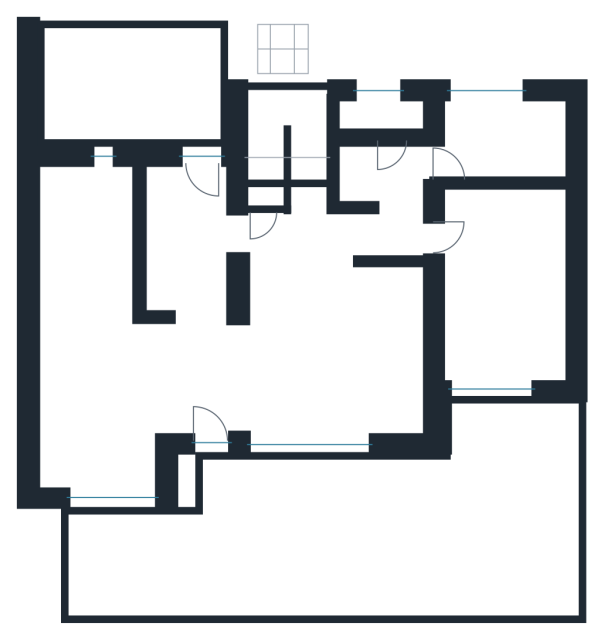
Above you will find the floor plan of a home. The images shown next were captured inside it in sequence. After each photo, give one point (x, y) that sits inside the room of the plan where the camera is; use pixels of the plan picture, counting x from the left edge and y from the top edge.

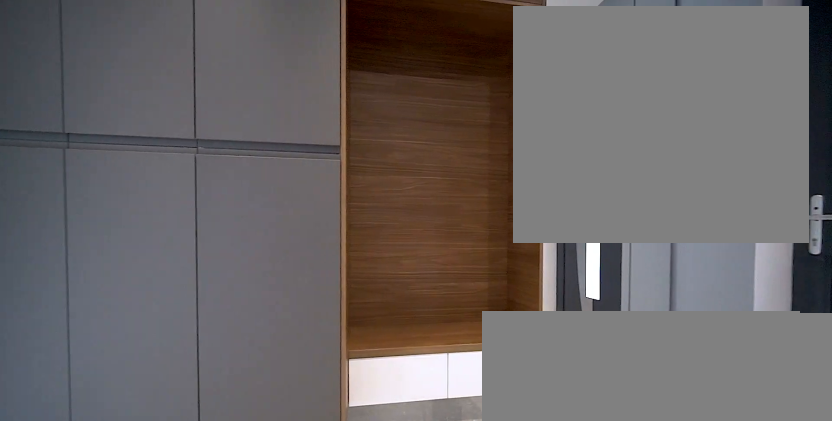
(184, 242)
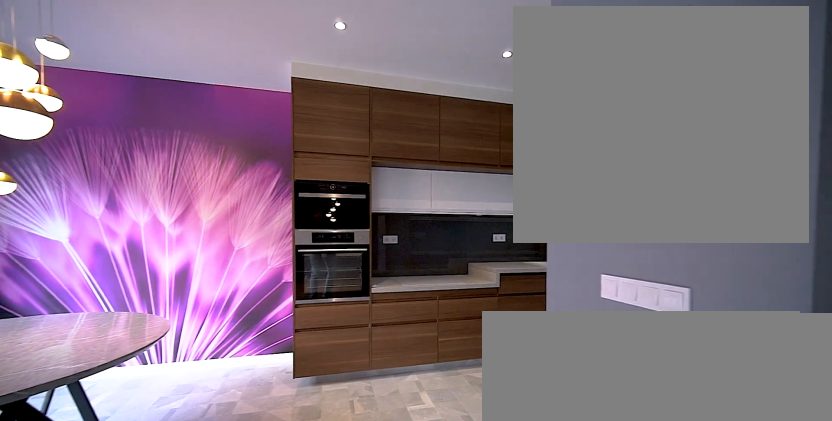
(100, 411)
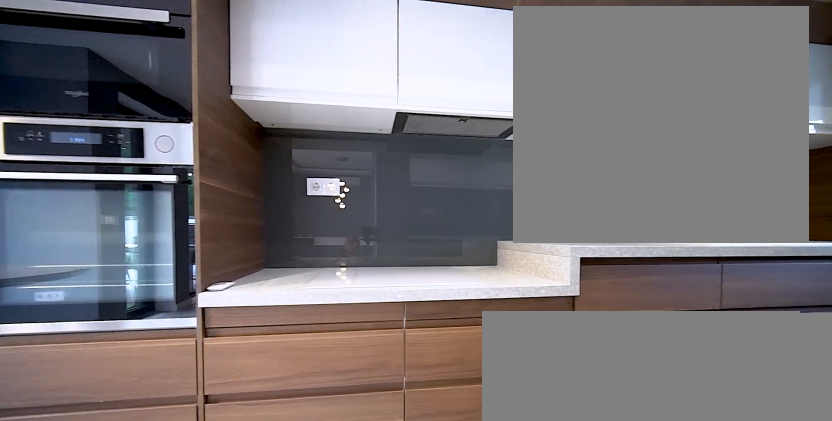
(89, 279)
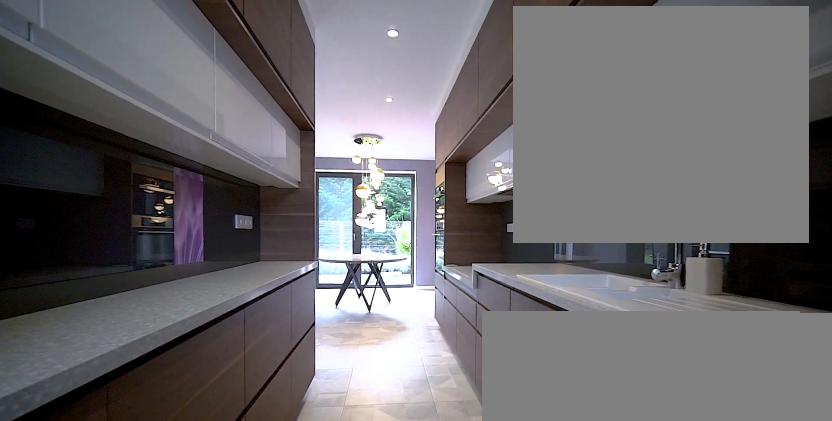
(89, 279)
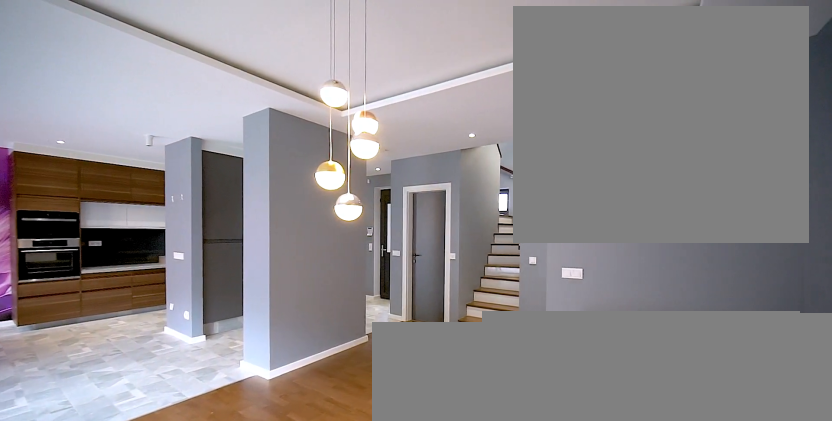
(330, 355)
